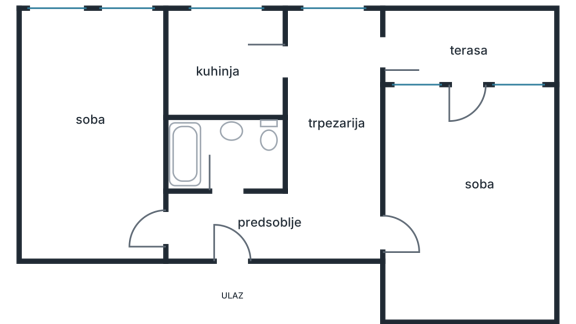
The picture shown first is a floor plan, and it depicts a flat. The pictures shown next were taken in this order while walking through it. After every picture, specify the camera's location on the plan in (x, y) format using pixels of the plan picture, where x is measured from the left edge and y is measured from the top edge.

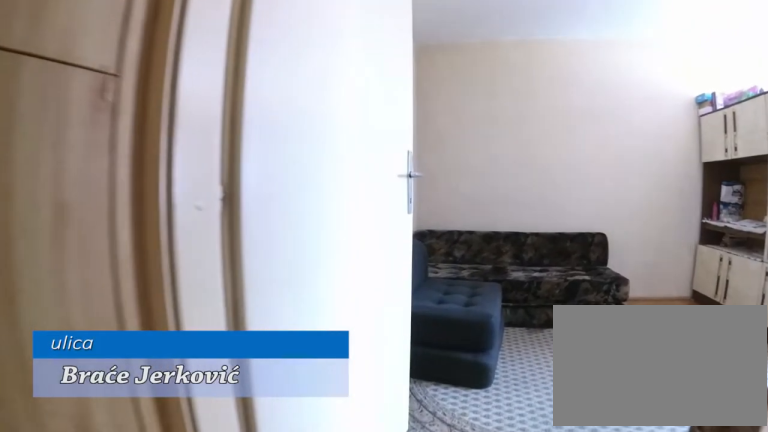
(198, 225)
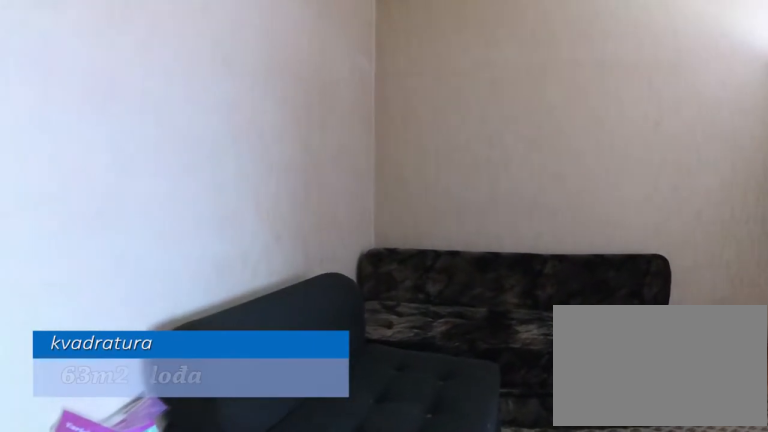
(157, 227)
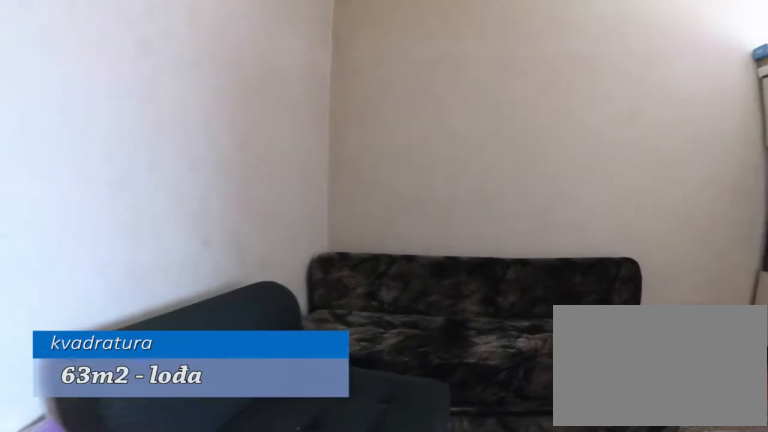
(149, 228)
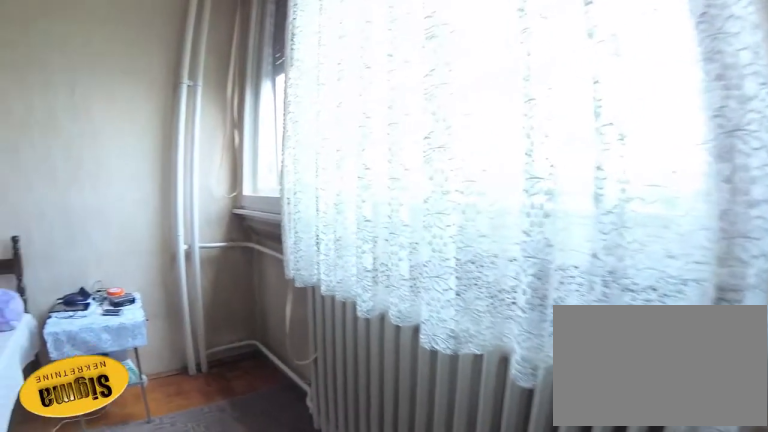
(138, 50)
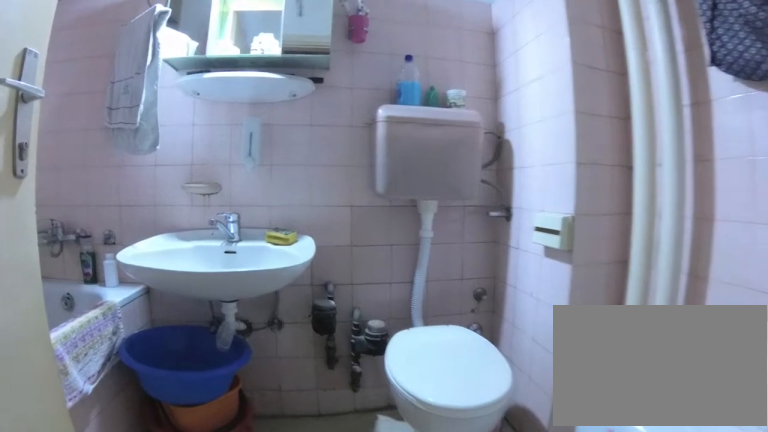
(224, 189)
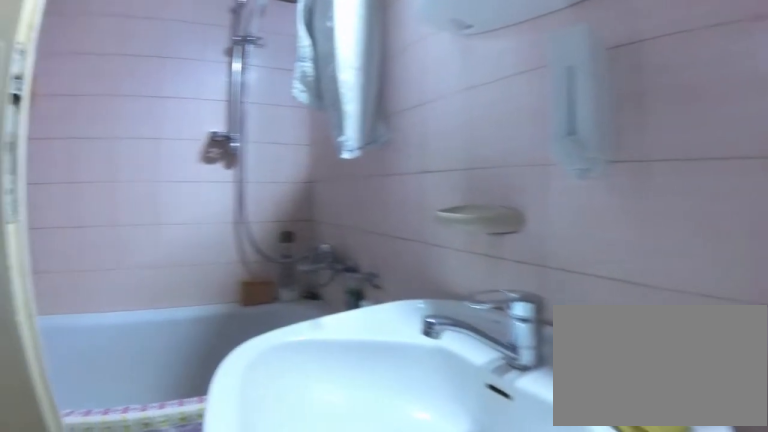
(237, 159)
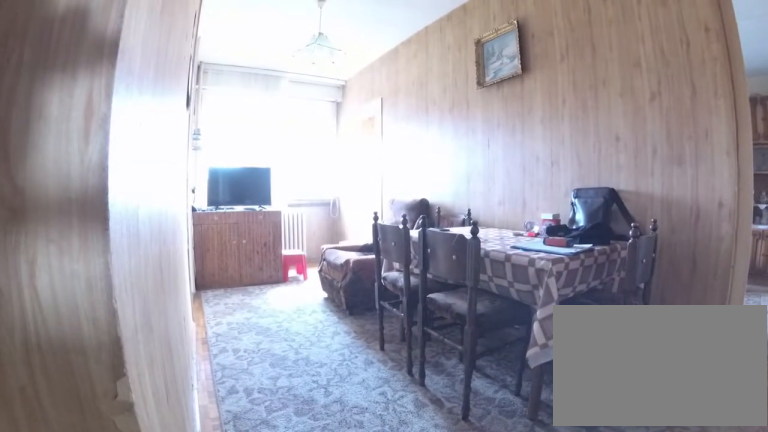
(296, 221)
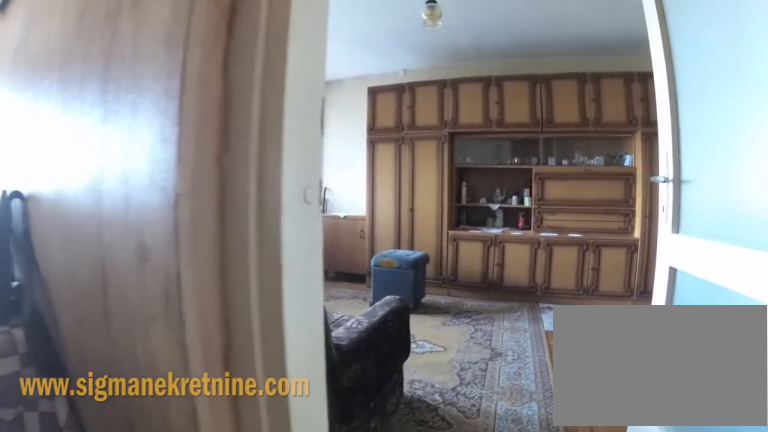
(349, 226)
